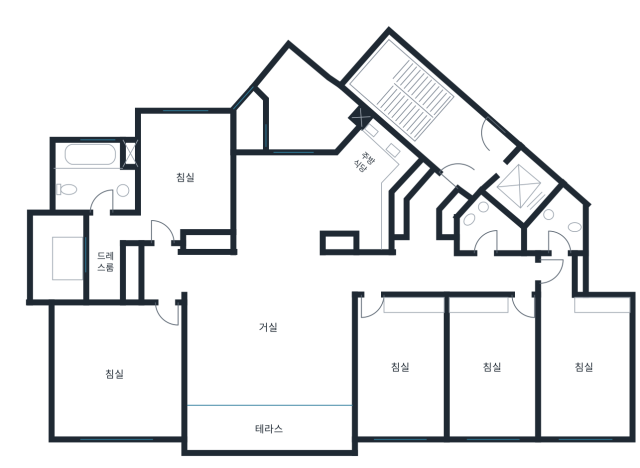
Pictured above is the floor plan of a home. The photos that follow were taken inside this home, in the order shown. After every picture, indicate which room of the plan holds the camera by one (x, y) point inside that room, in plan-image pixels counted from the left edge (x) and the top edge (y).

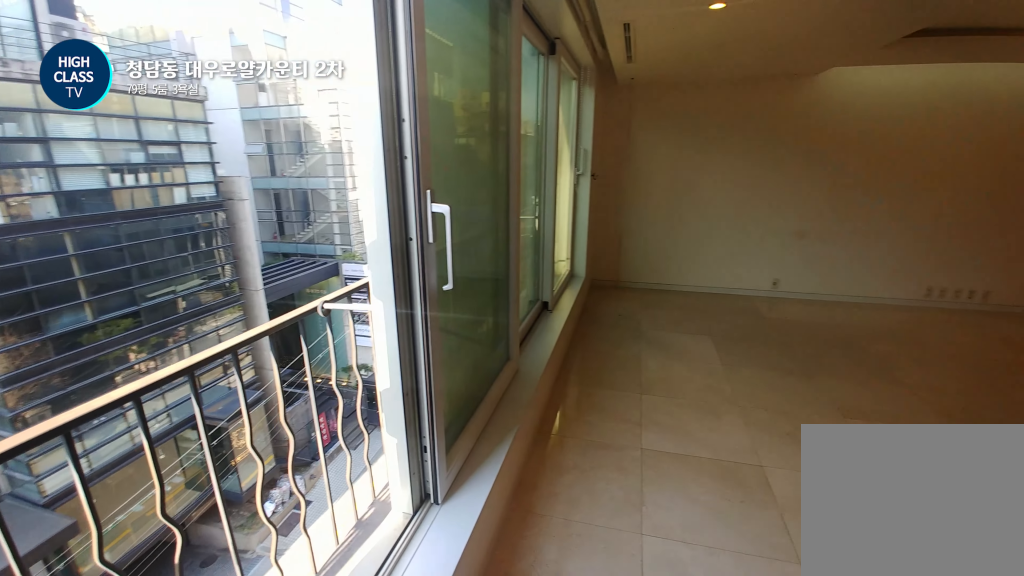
(269, 336)
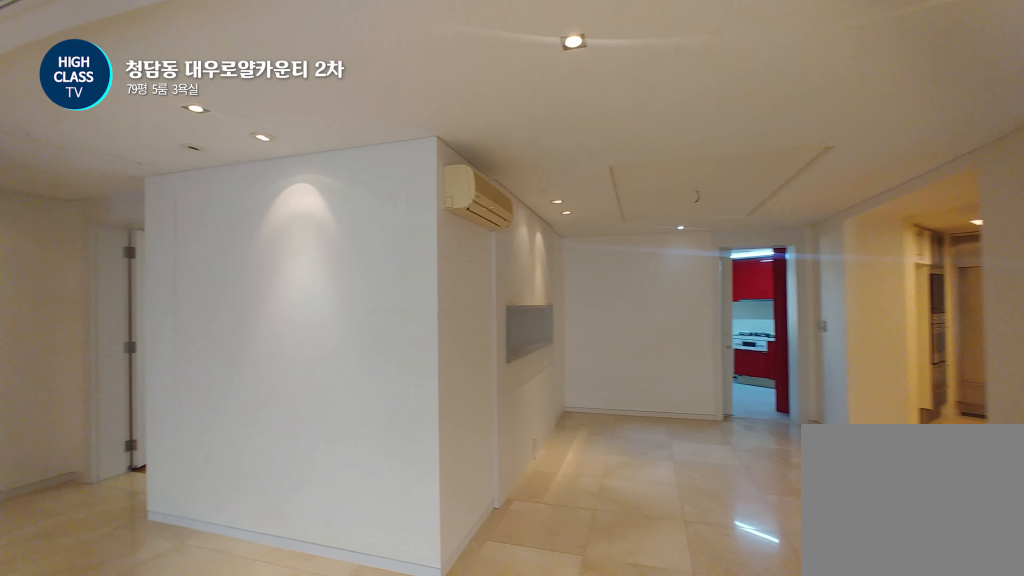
(269, 336)
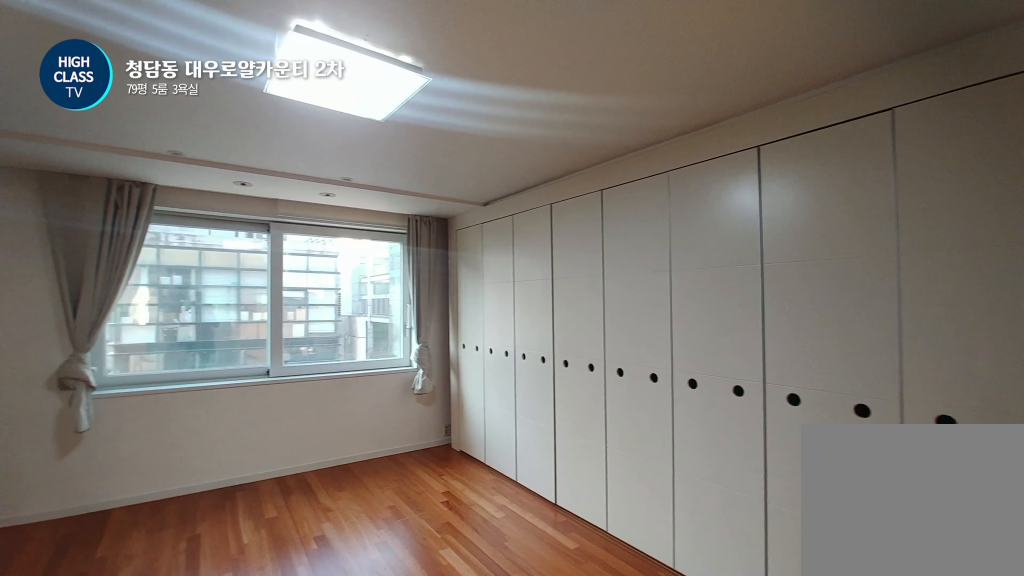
(117, 373)
